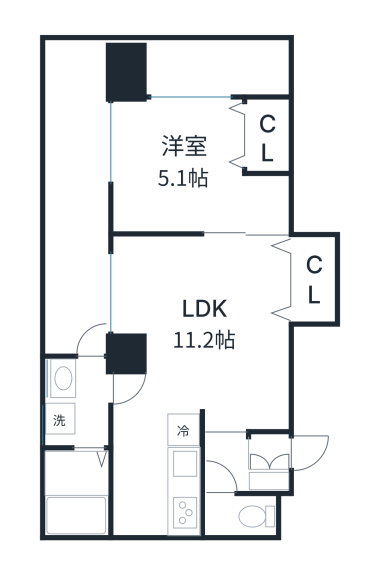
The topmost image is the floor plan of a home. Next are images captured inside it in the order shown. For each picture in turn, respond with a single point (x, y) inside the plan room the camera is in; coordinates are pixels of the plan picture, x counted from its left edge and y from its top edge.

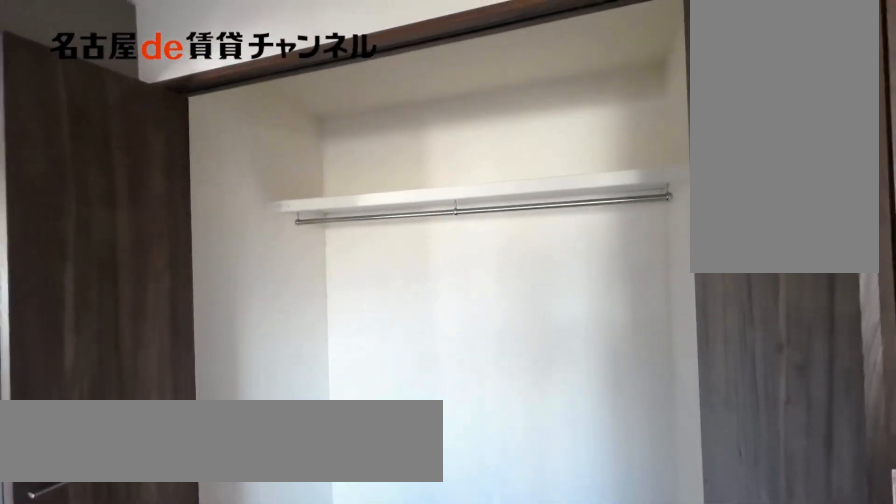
(311, 279)
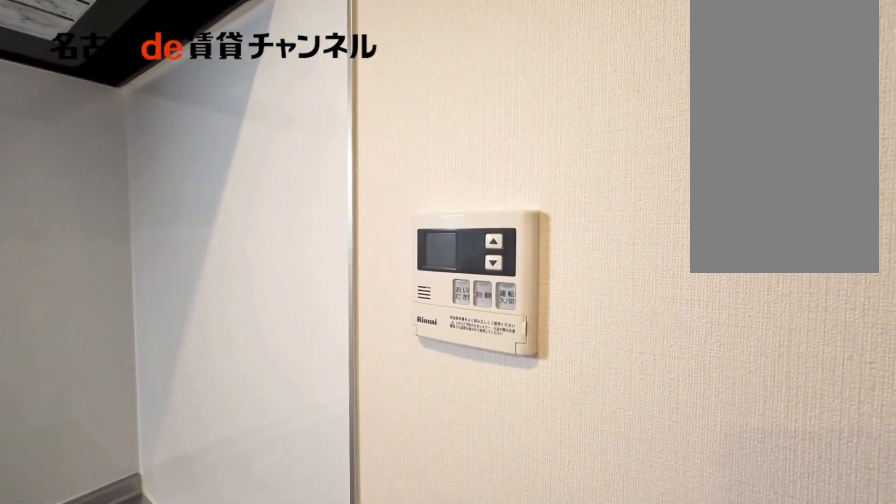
(185, 471)
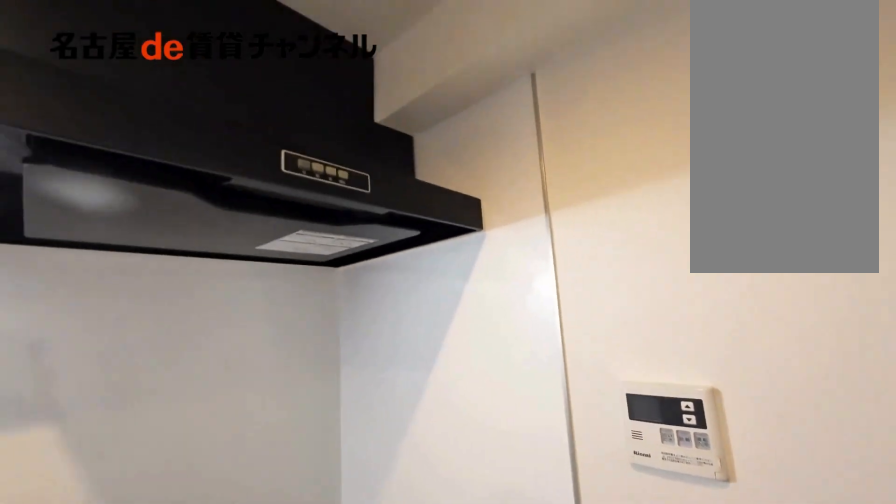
(185, 471)
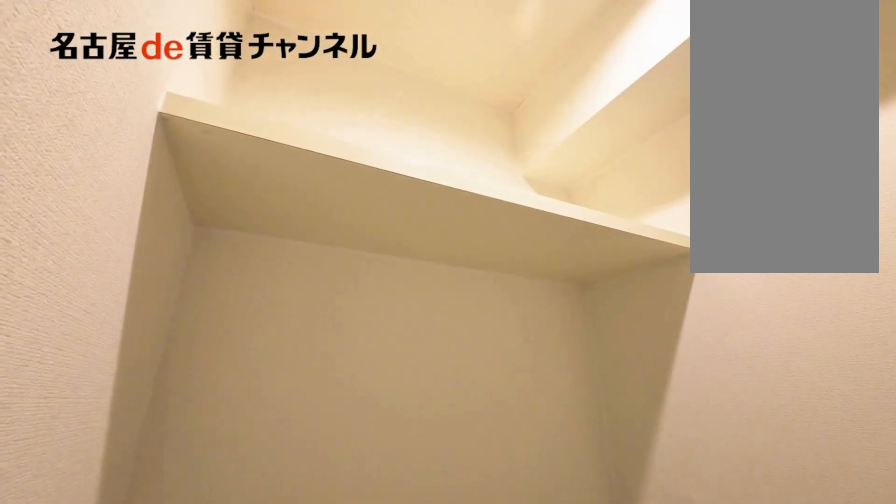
(242, 513)
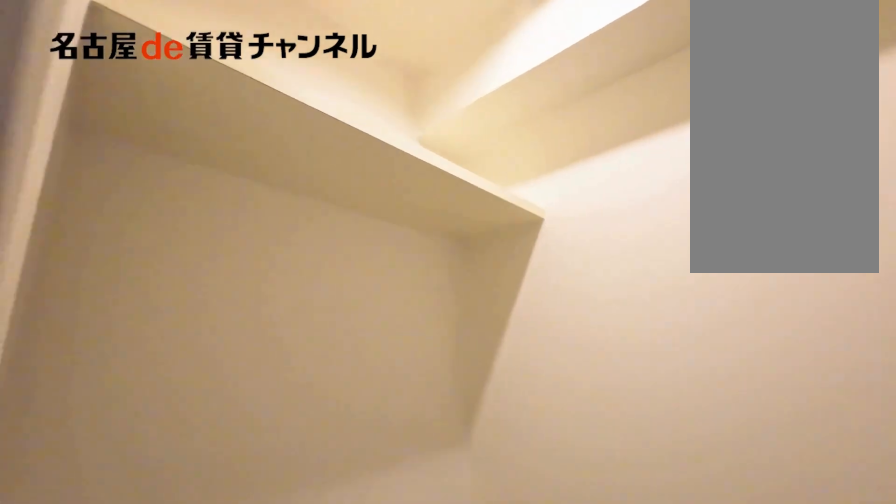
(242, 513)
